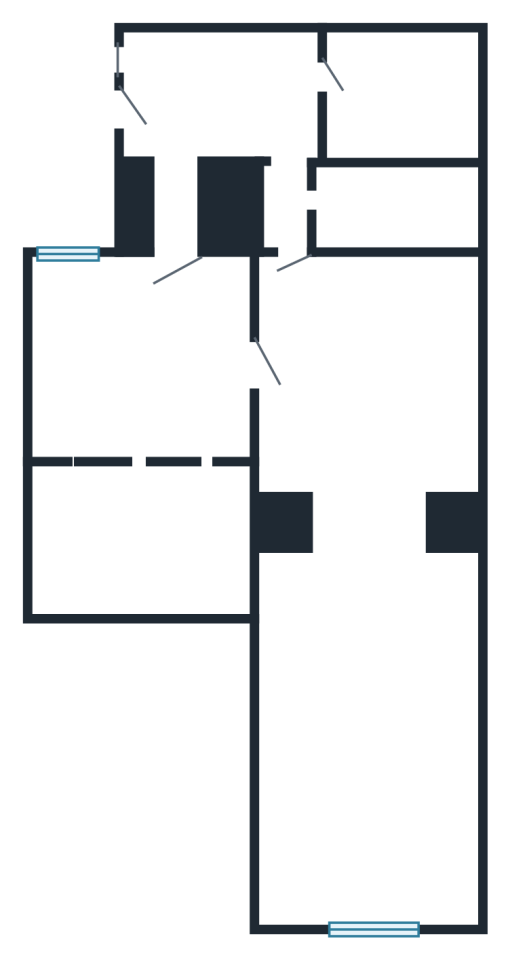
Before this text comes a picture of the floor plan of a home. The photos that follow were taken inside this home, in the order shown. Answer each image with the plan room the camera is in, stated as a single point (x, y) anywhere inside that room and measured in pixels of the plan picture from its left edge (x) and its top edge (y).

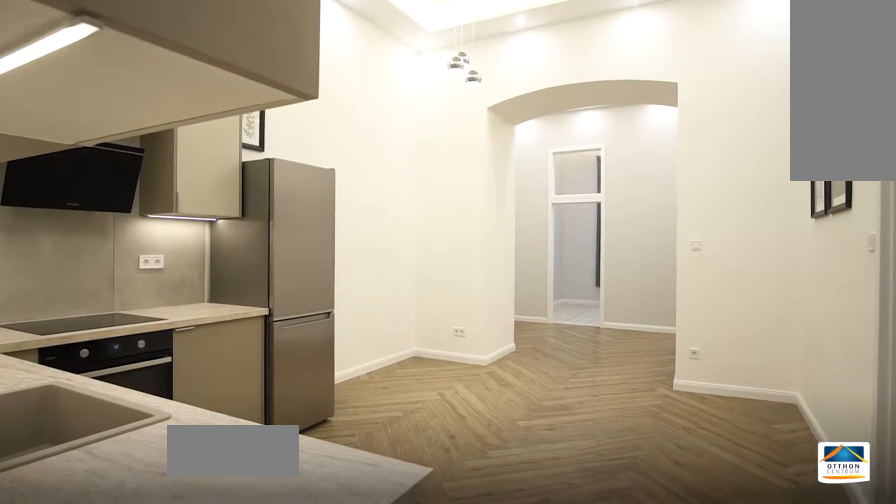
(373, 388)
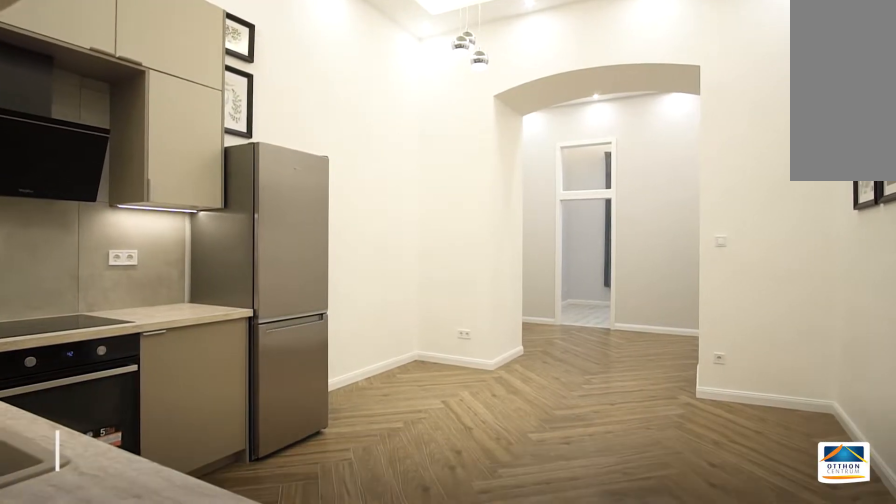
(372, 387)
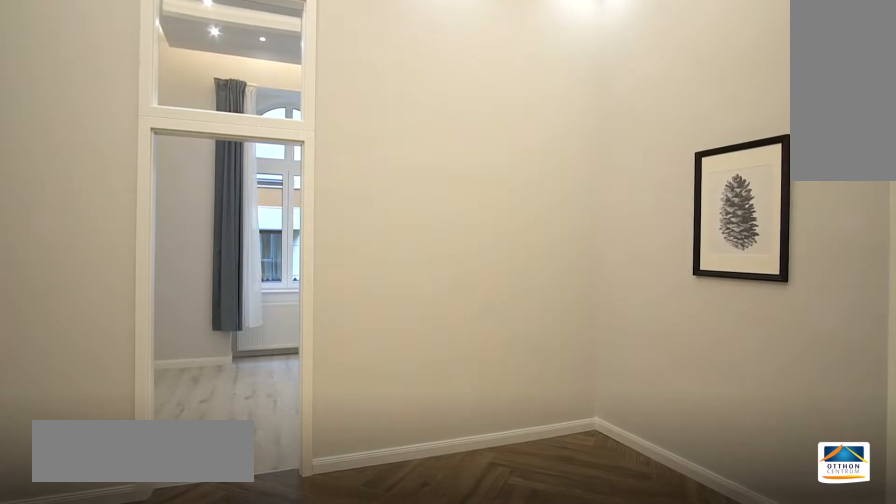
(373, 585)
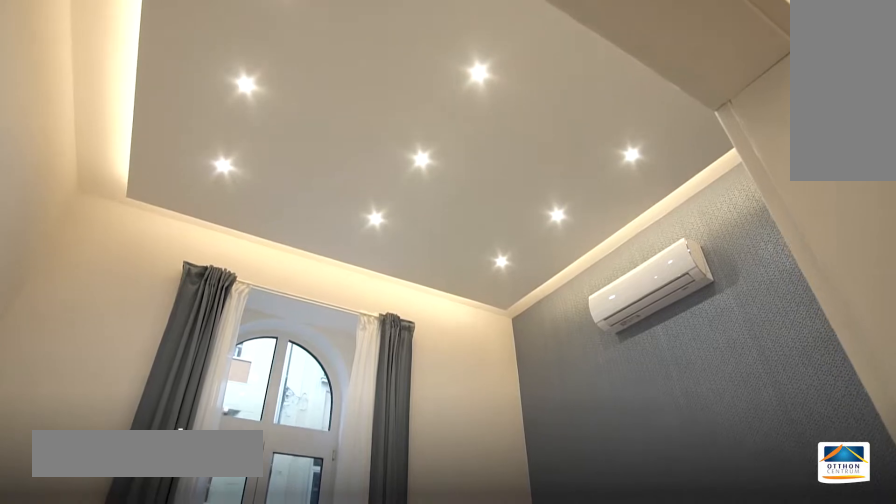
(372, 819)
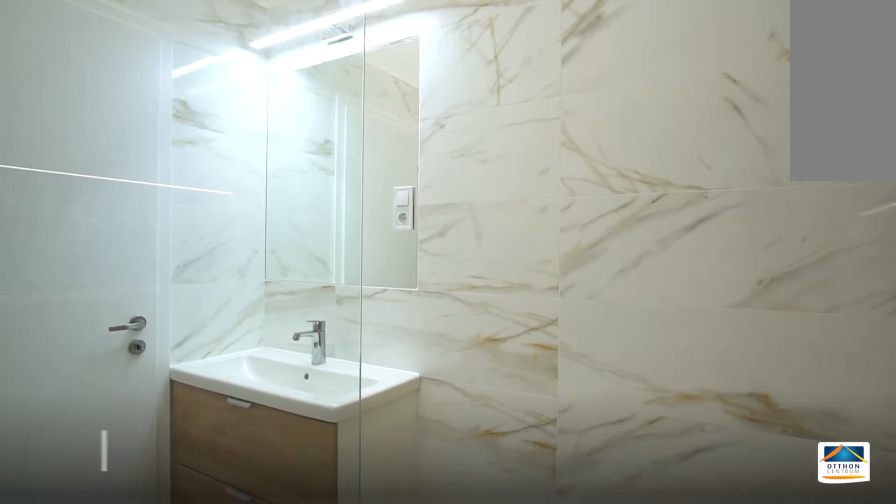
(403, 100)
